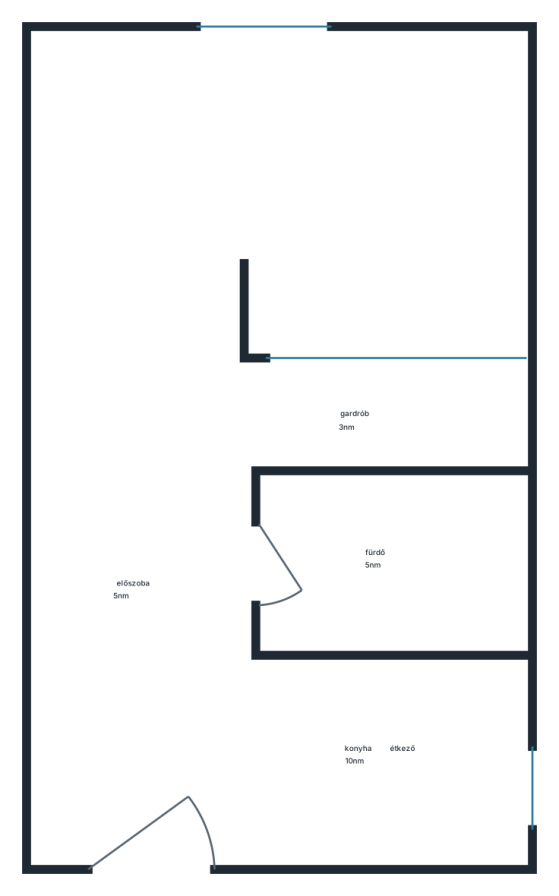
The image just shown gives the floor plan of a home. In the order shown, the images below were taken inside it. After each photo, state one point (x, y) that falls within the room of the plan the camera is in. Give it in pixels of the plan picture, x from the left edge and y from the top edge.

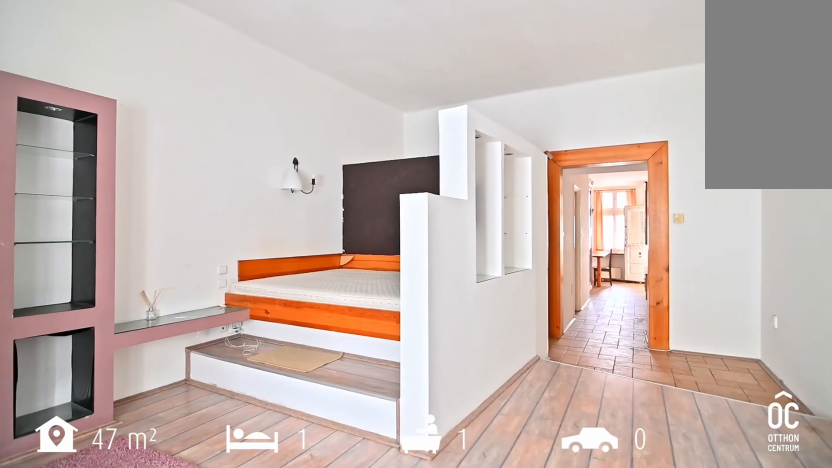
(254, 170)
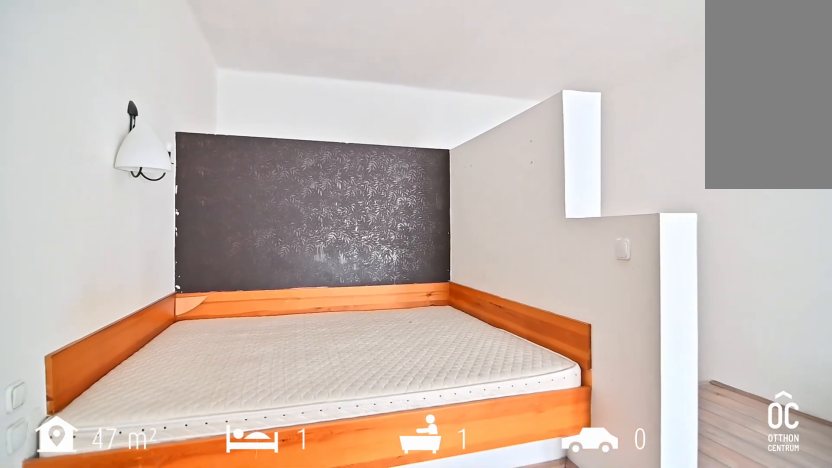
(254, 170)
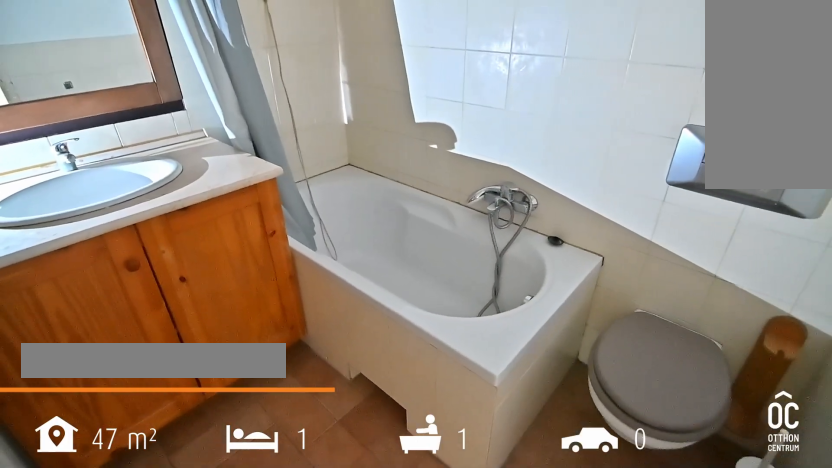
(387, 565)
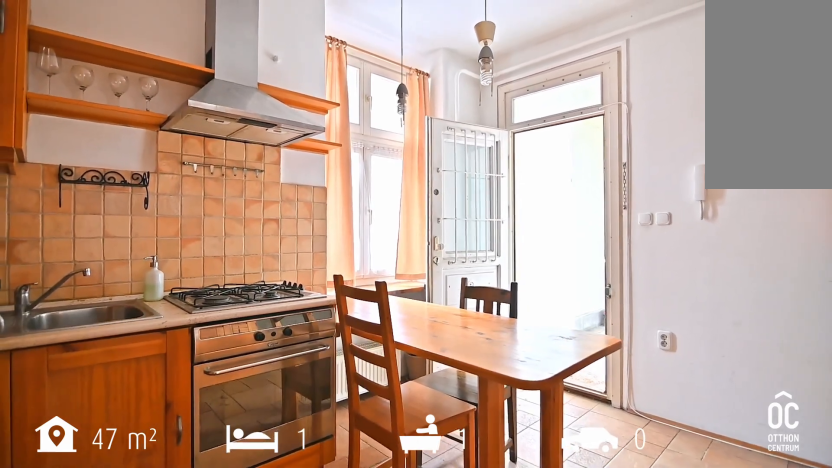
(381, 761)
